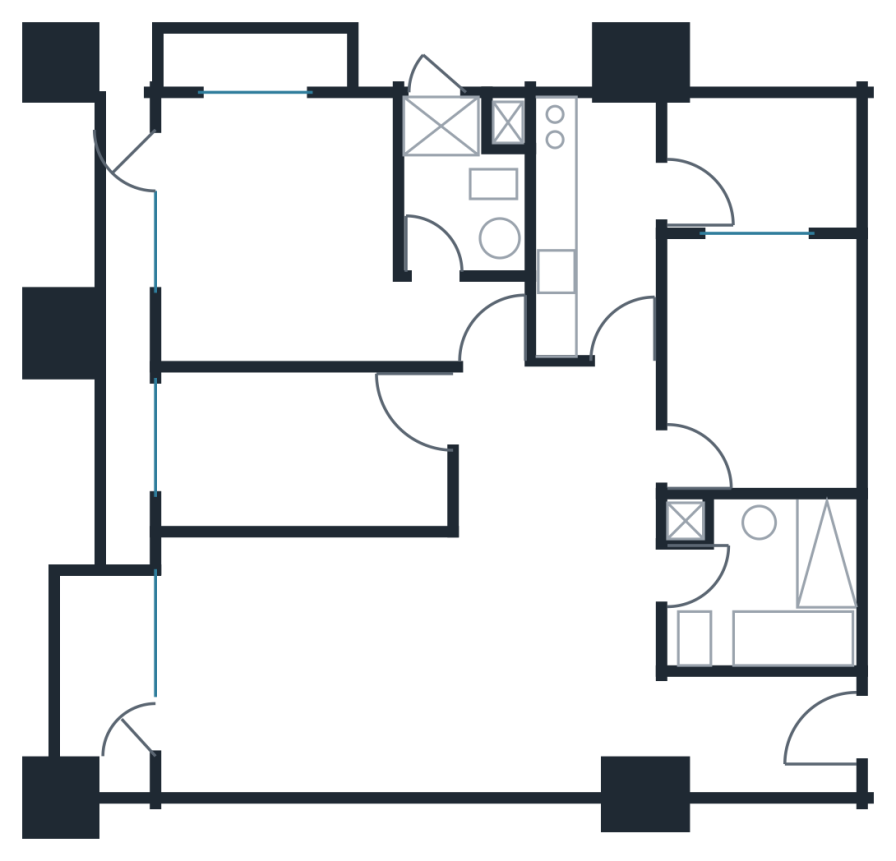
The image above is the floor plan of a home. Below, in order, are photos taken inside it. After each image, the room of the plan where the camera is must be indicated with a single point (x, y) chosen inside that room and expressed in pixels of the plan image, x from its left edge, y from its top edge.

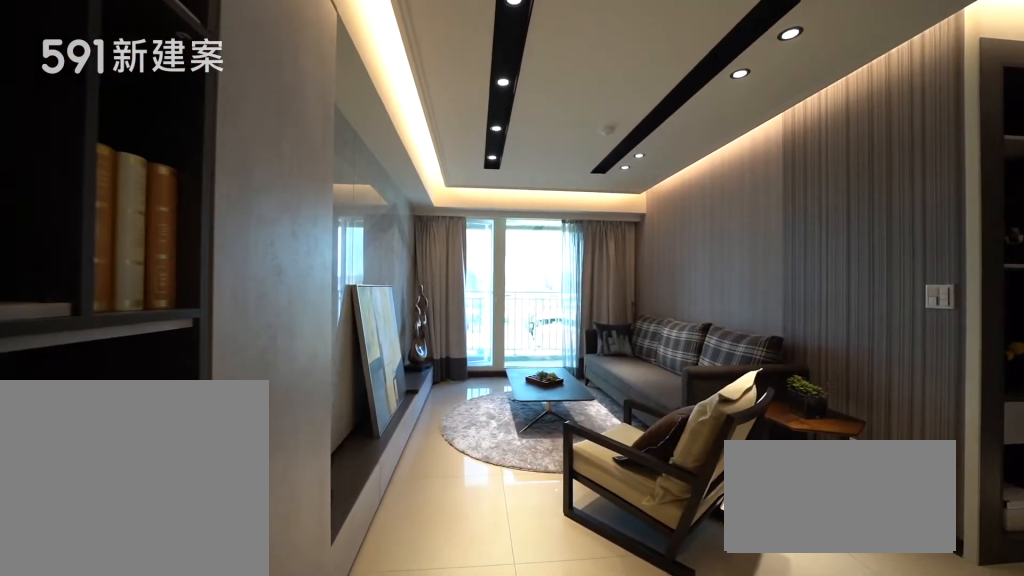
(303, 659)
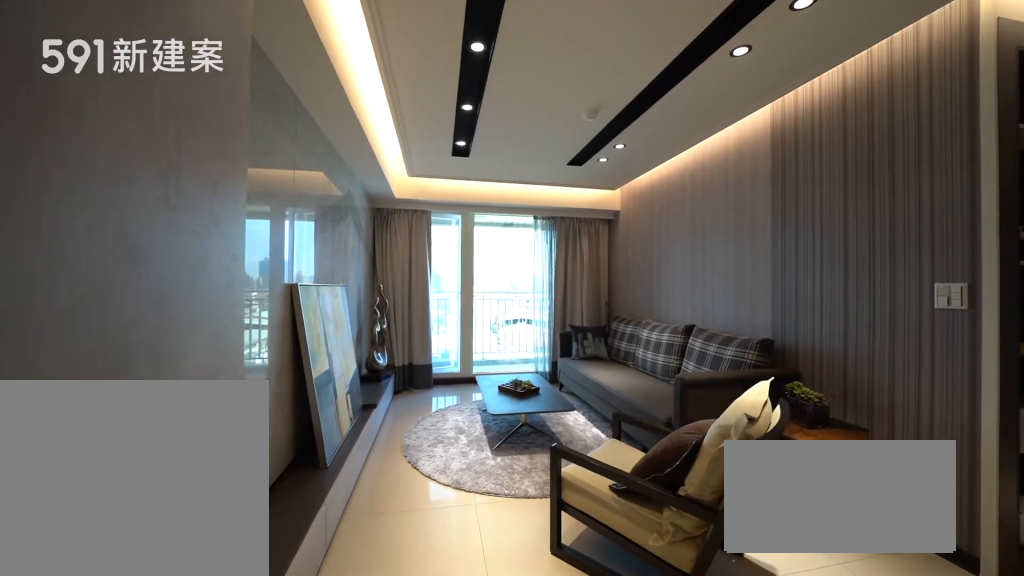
(303, 659)
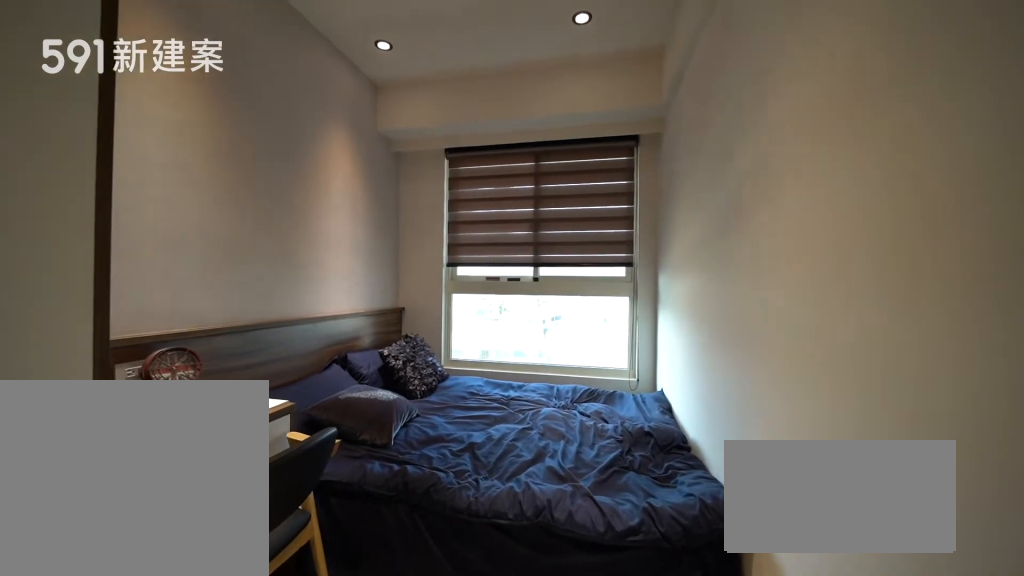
(299, 451)
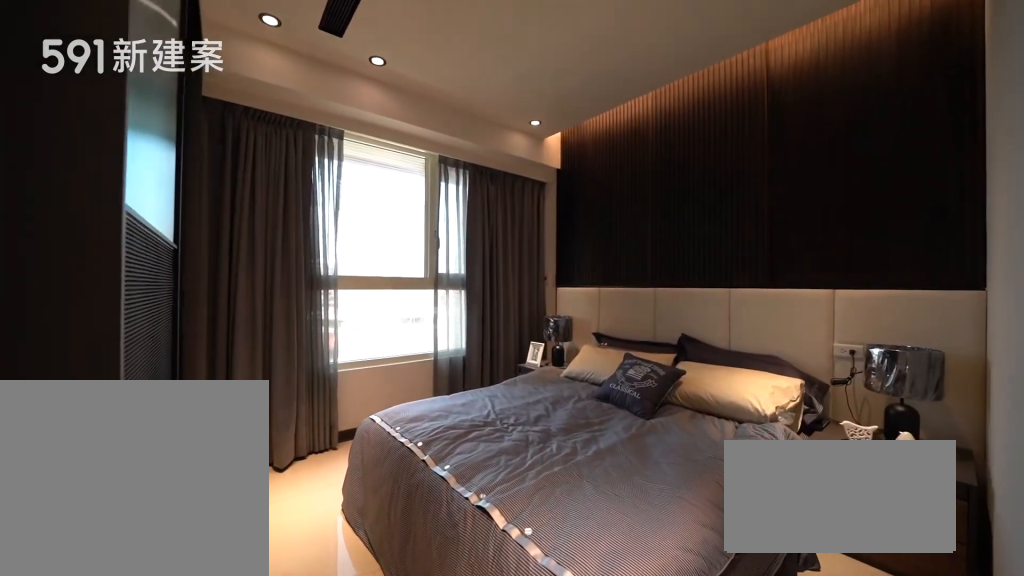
(301, 239)
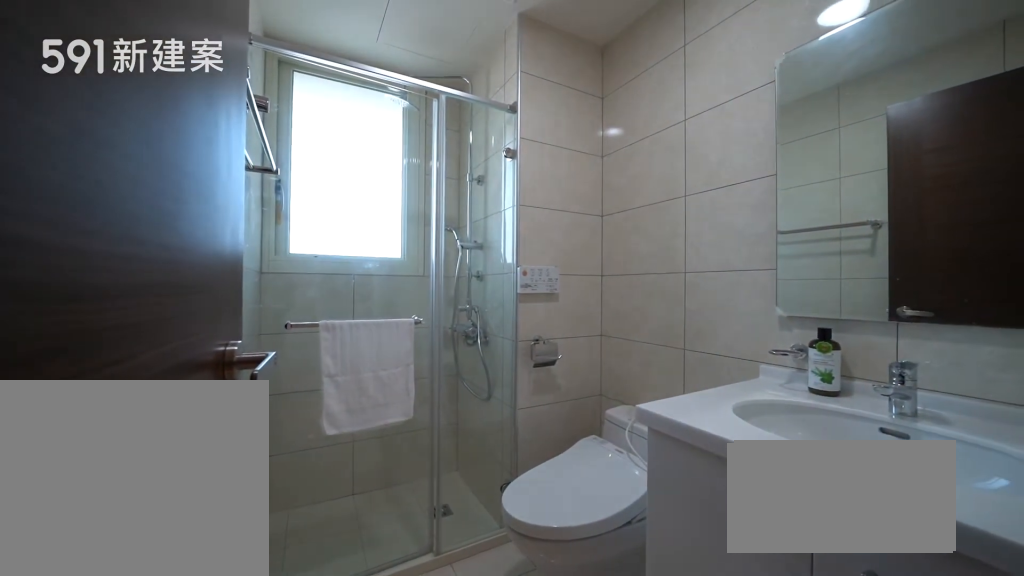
(464, 178)
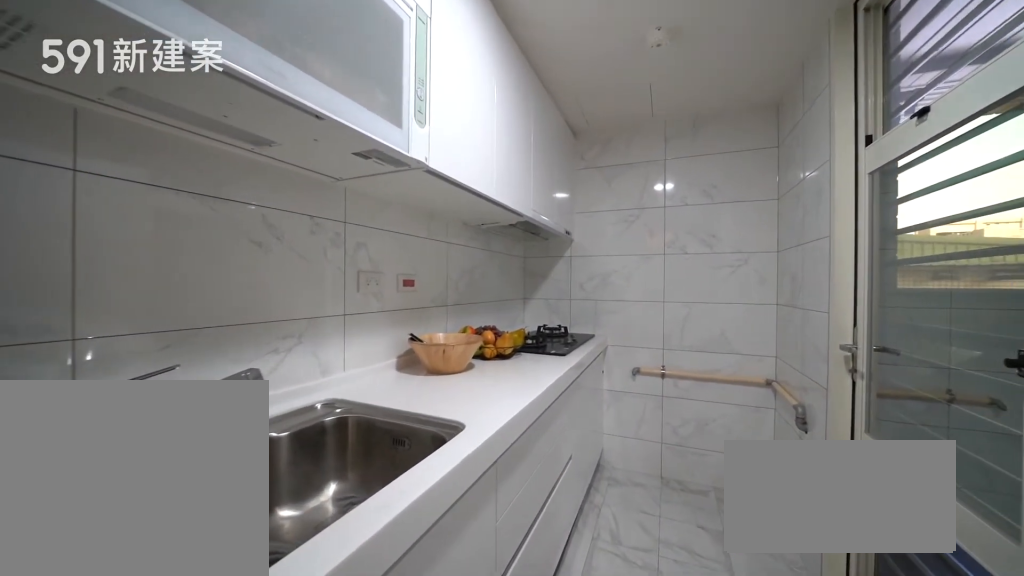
(594, 221)
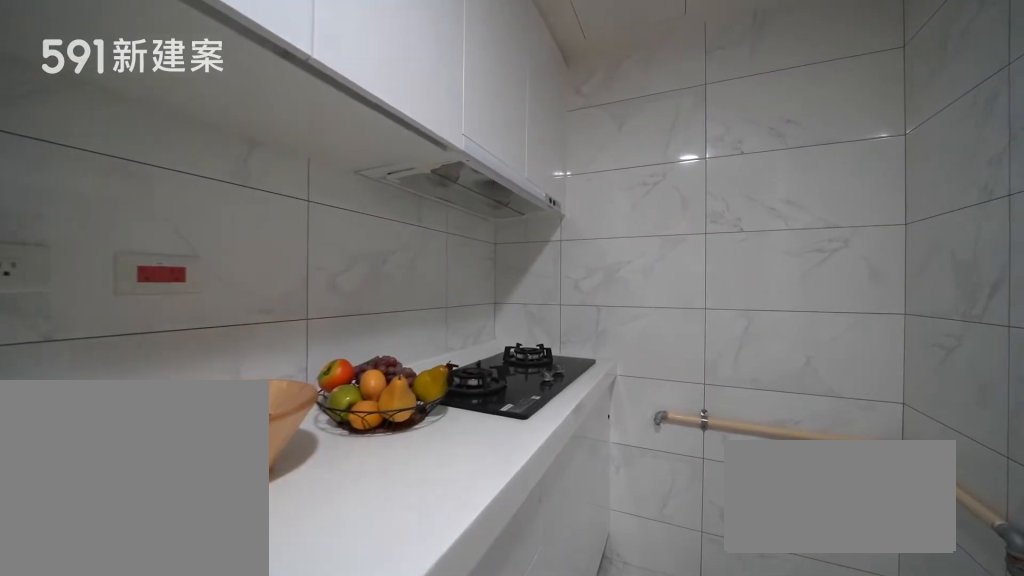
(594, 221)
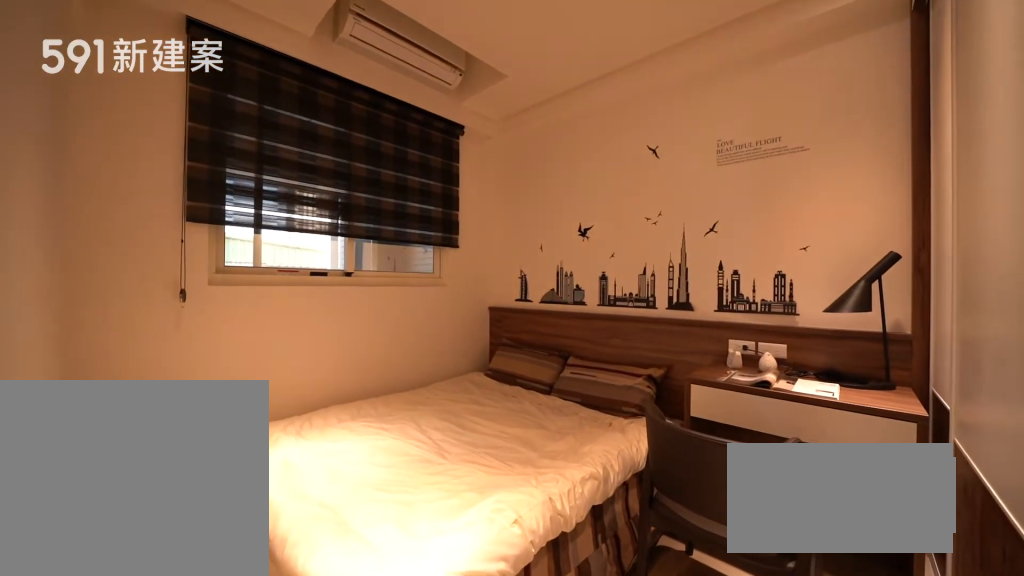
(764, 357)
